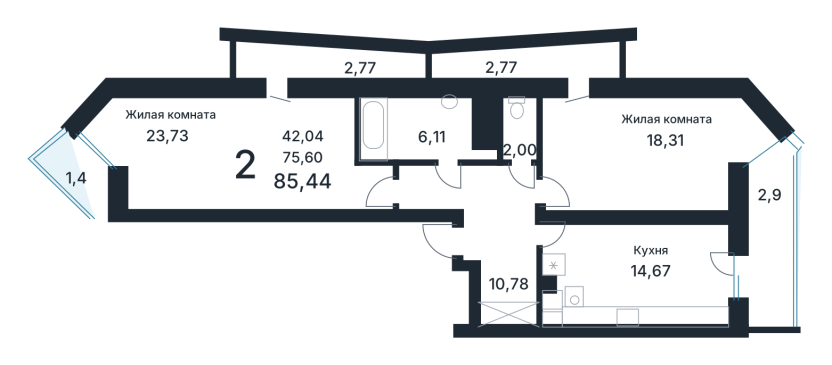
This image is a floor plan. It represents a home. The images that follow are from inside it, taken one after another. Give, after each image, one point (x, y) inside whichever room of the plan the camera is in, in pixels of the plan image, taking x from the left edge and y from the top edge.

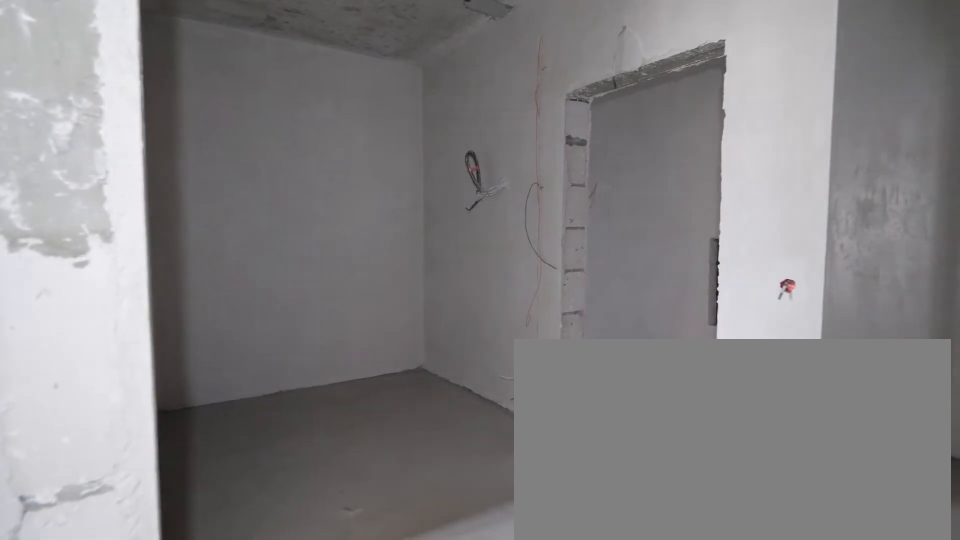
(488, 231)
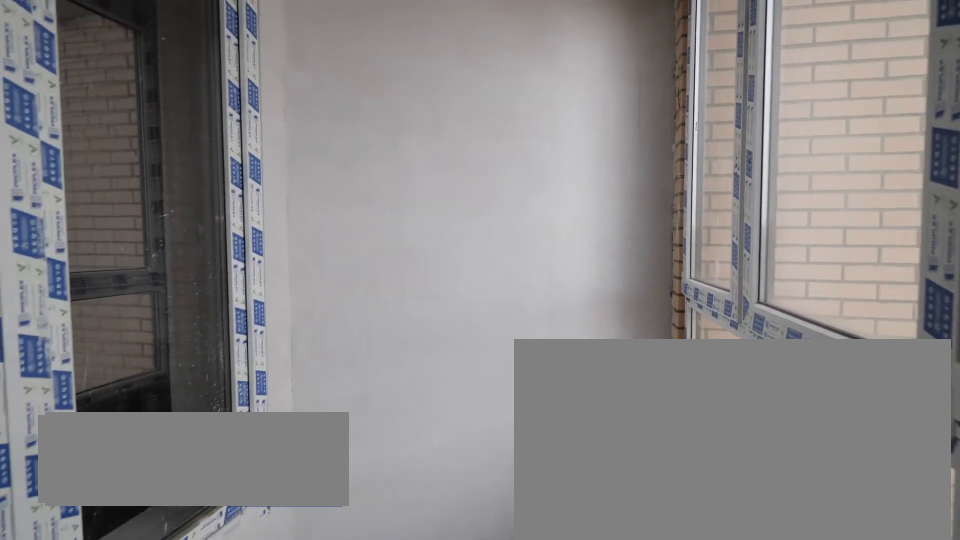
(77, 176)
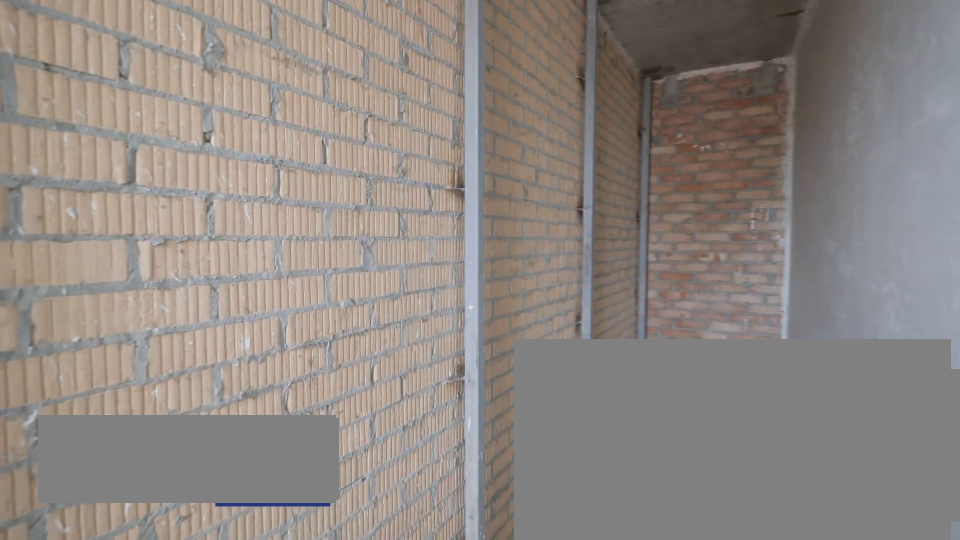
(326, 60)
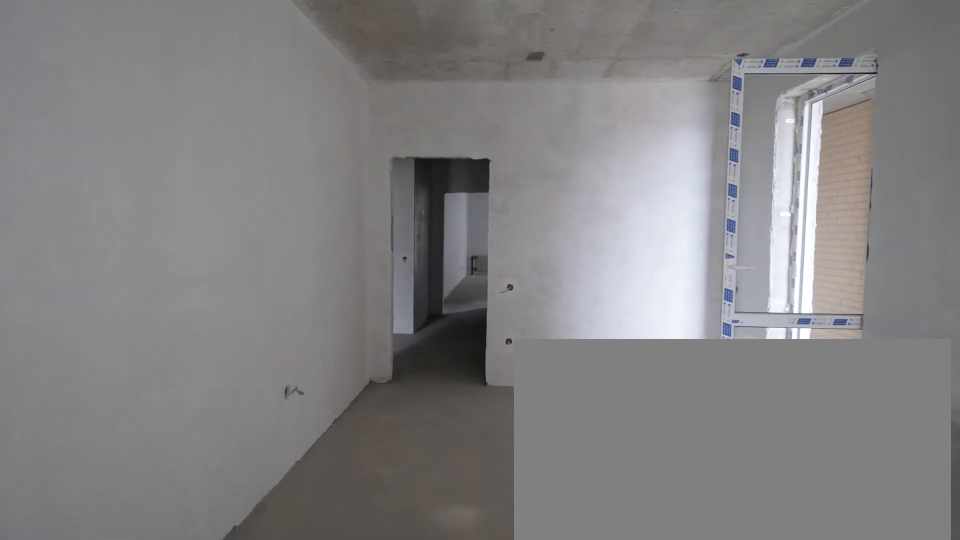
(645, 153)
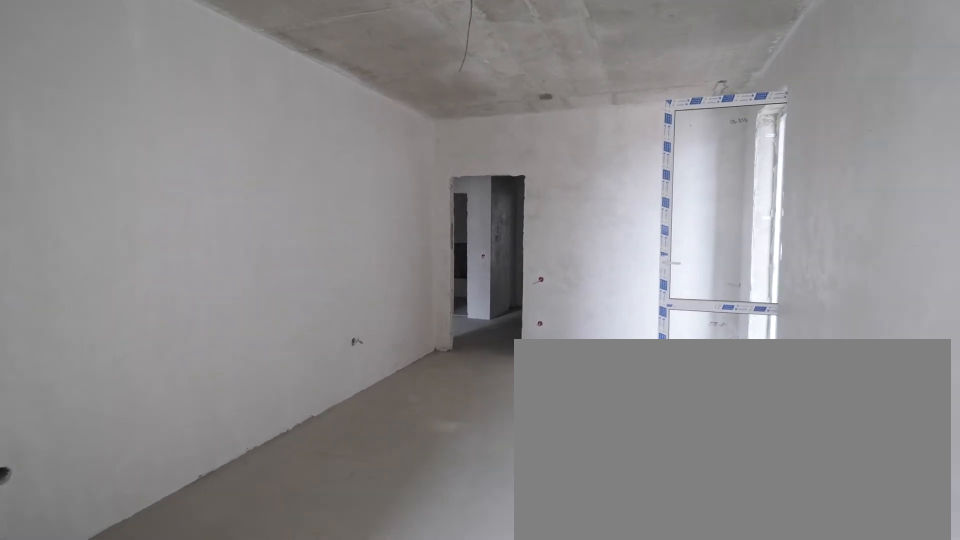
(645, 153)
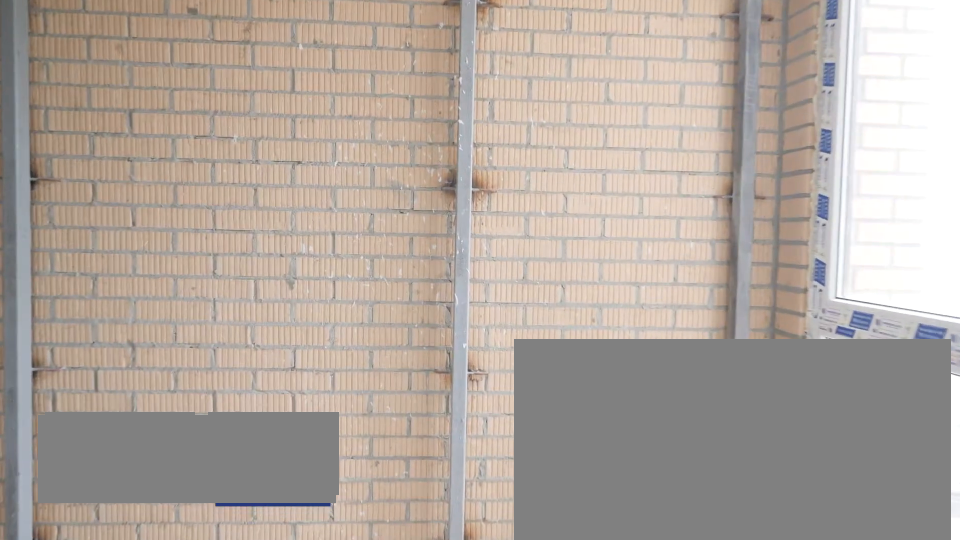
(529, 60)
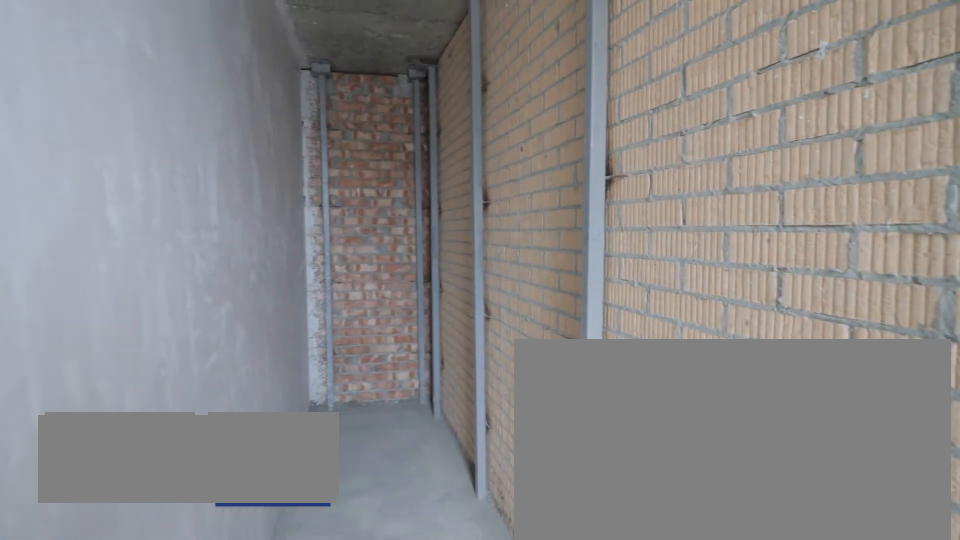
(529, 60)
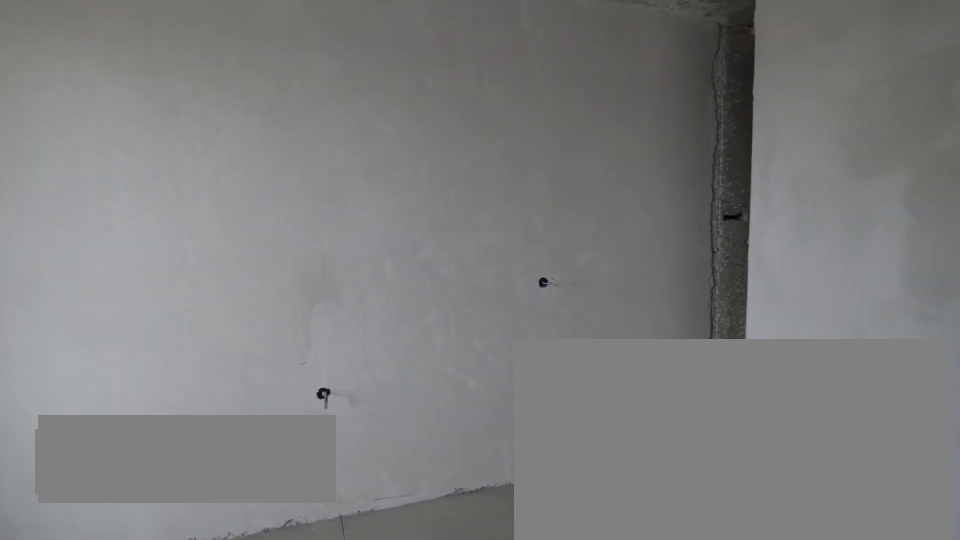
(641, 273)
